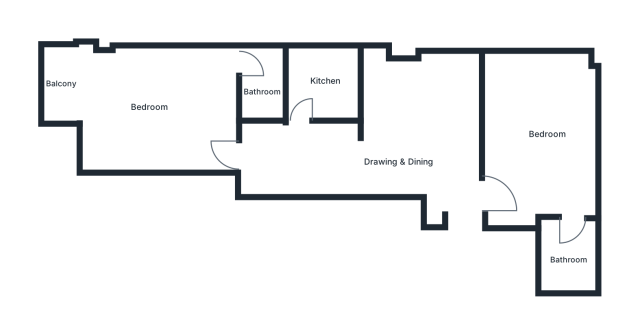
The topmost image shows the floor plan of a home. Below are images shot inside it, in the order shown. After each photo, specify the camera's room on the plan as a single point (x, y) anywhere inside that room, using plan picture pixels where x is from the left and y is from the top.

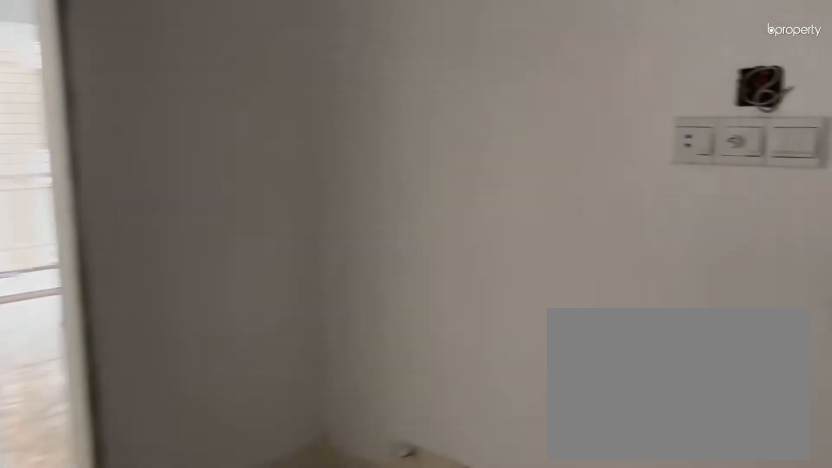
(291, 149)
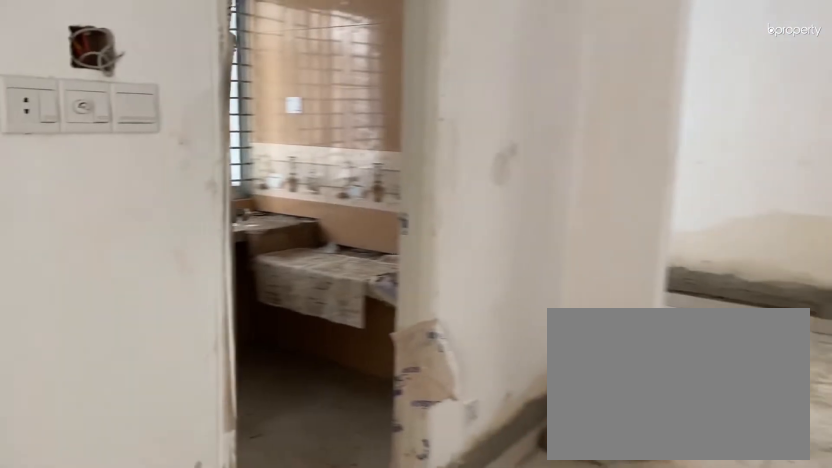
(330, 160)
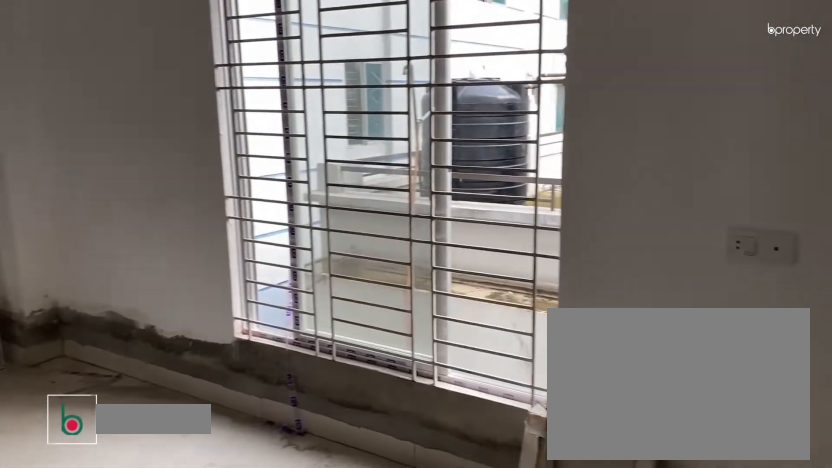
(539, 140)
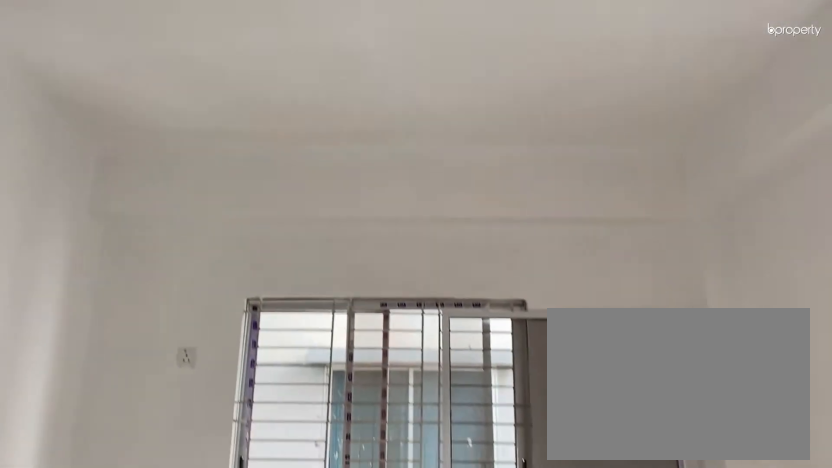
(539, 140)
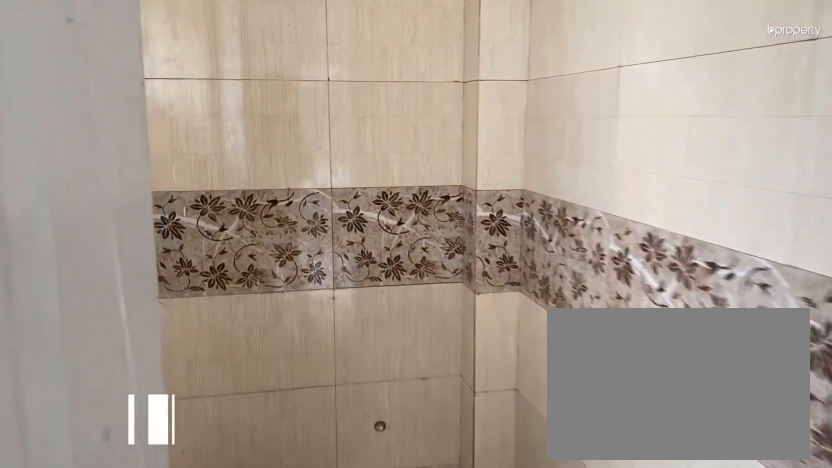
(566, 255)
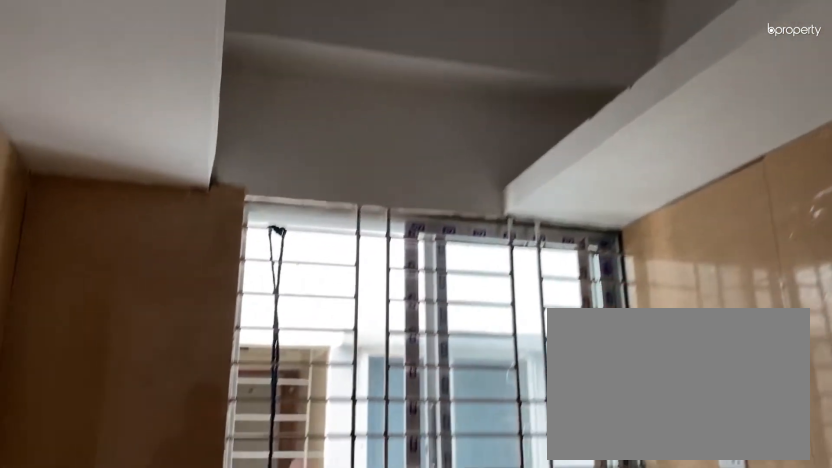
(324, 83)
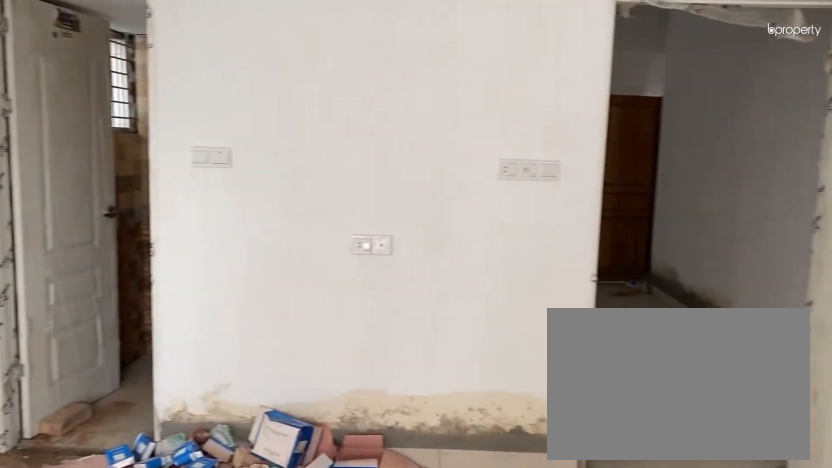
(154, 111)
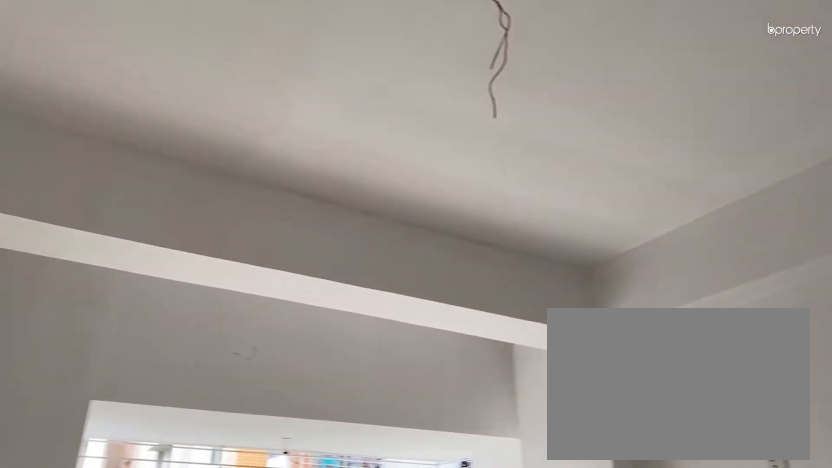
(154, 111)
